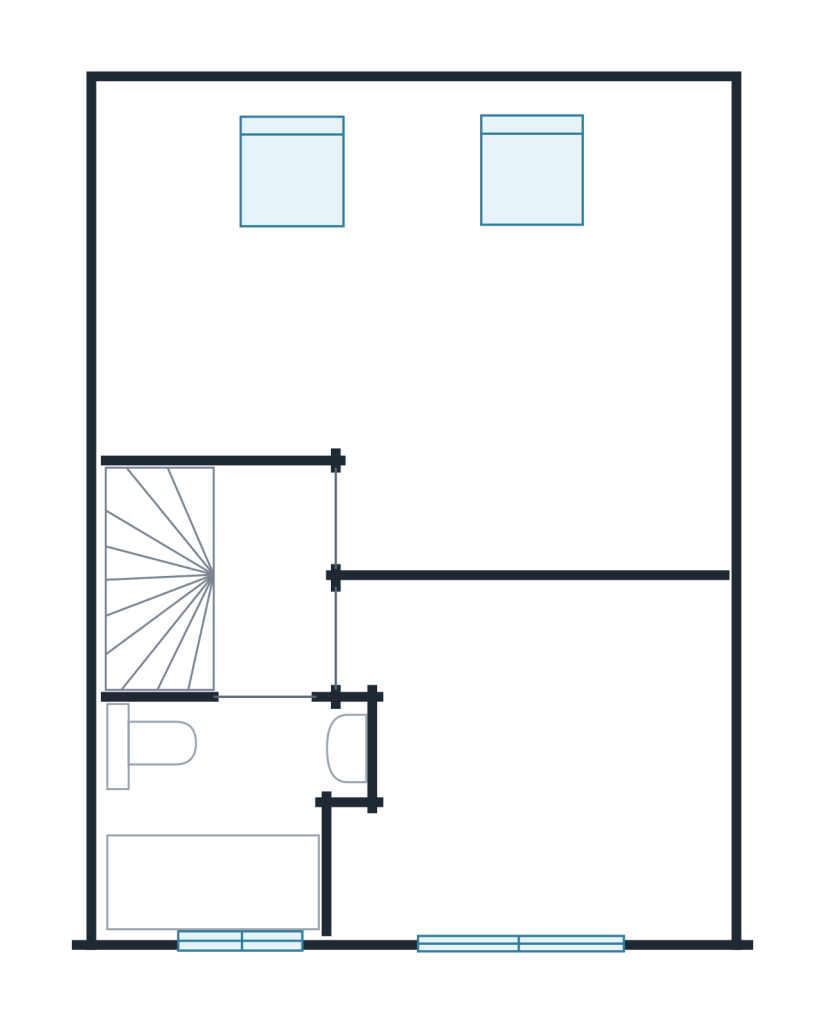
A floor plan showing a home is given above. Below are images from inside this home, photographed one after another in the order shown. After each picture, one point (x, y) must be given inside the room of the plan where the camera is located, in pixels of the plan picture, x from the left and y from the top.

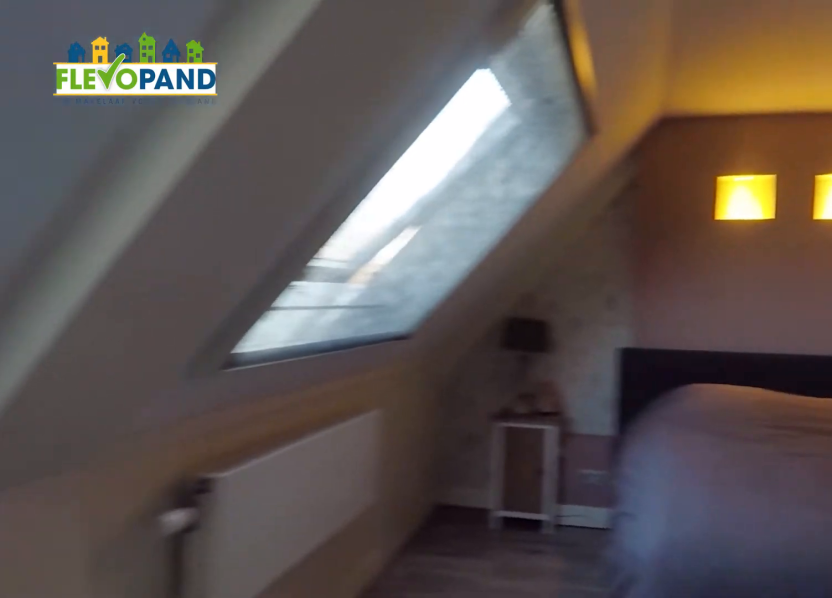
(396, 276)
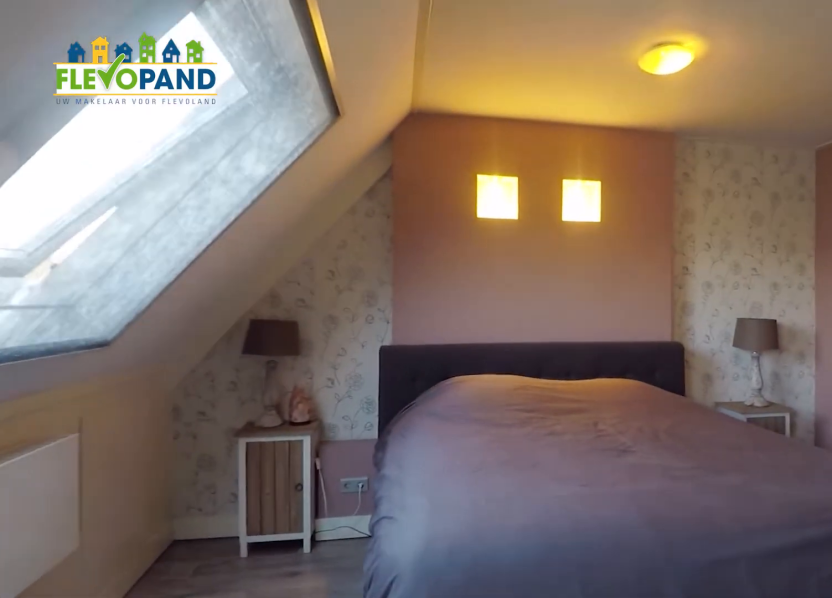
(396, 276)
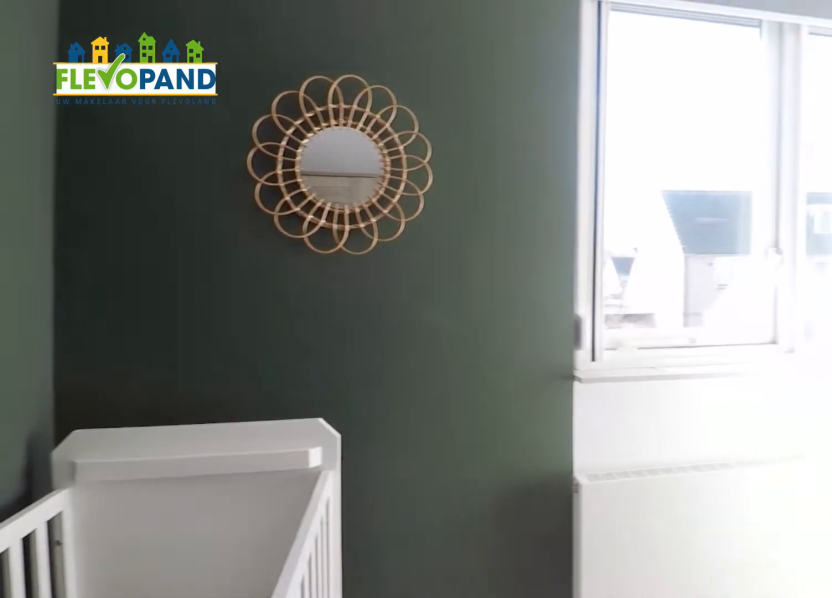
(535, 758)
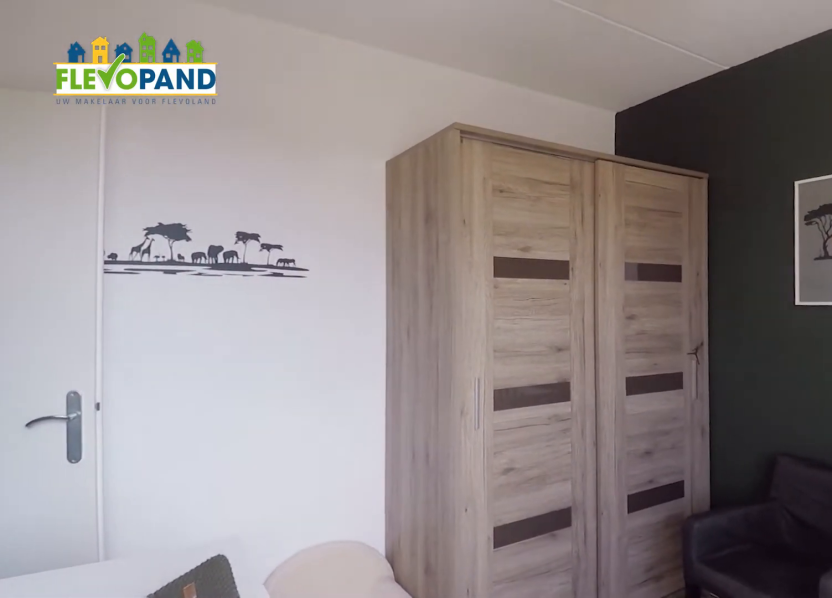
(535, 758)
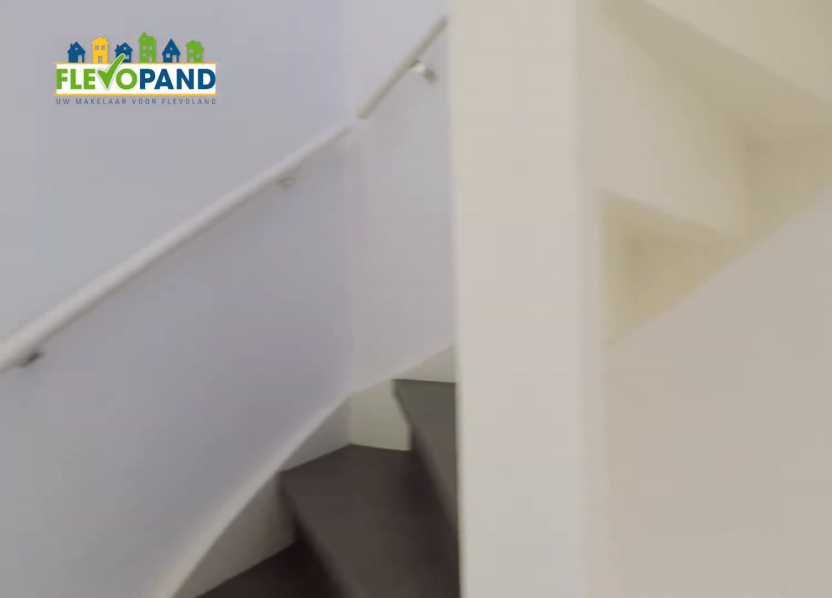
(270, 578)
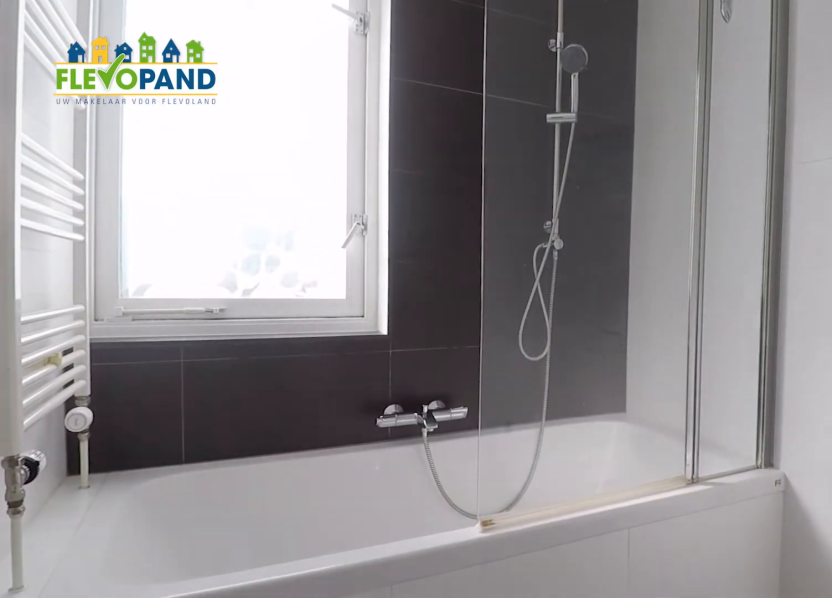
(213, 880)
